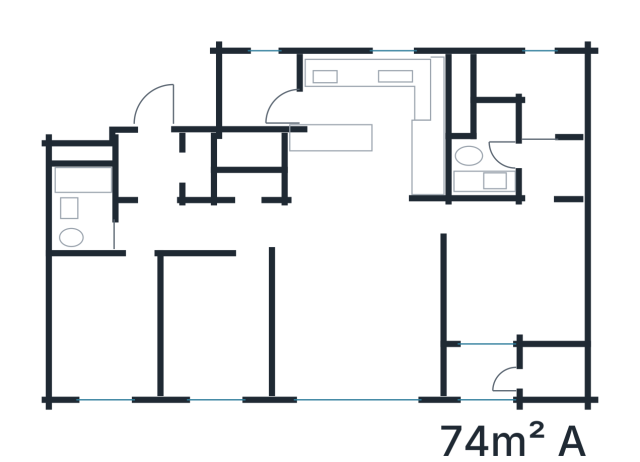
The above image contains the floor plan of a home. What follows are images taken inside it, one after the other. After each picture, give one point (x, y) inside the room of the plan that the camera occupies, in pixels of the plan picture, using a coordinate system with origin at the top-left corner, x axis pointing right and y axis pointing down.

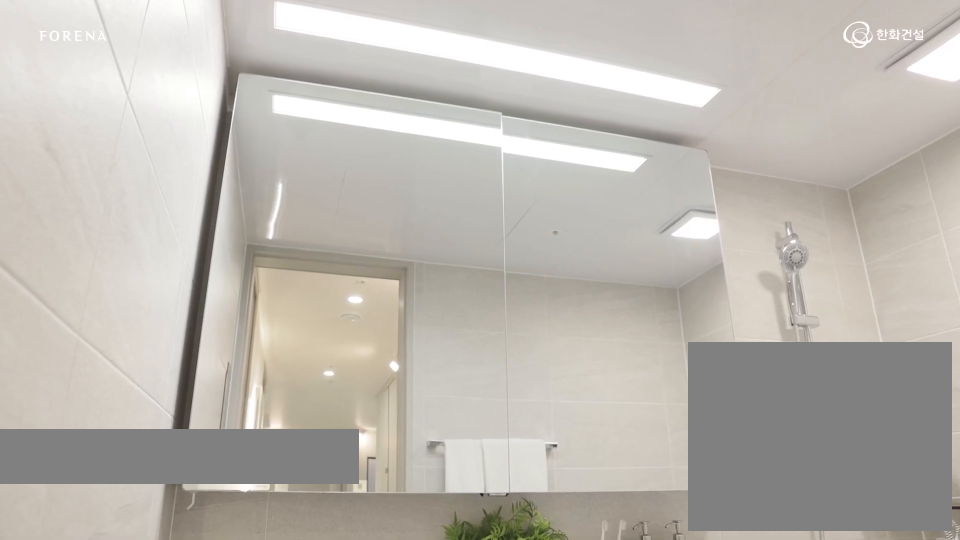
(107, 231)
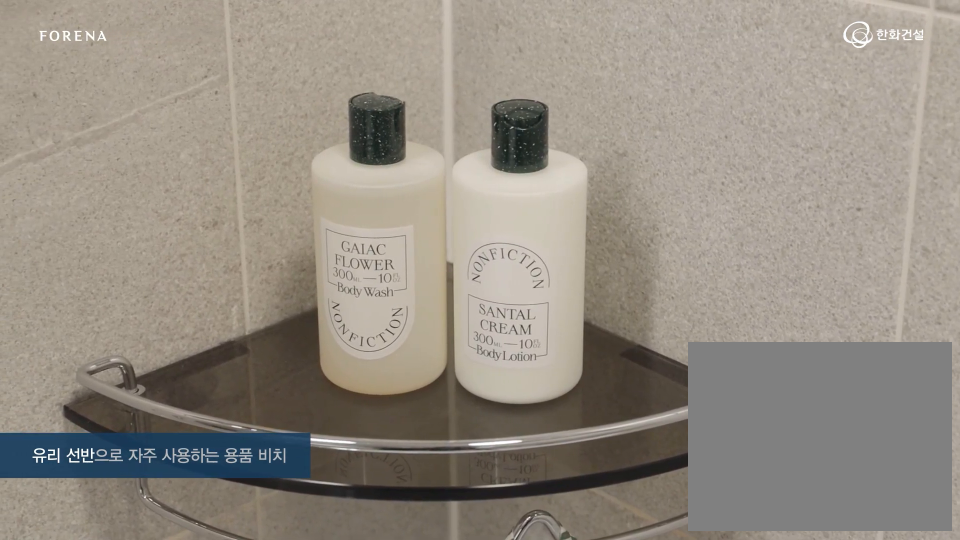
(107, 231)
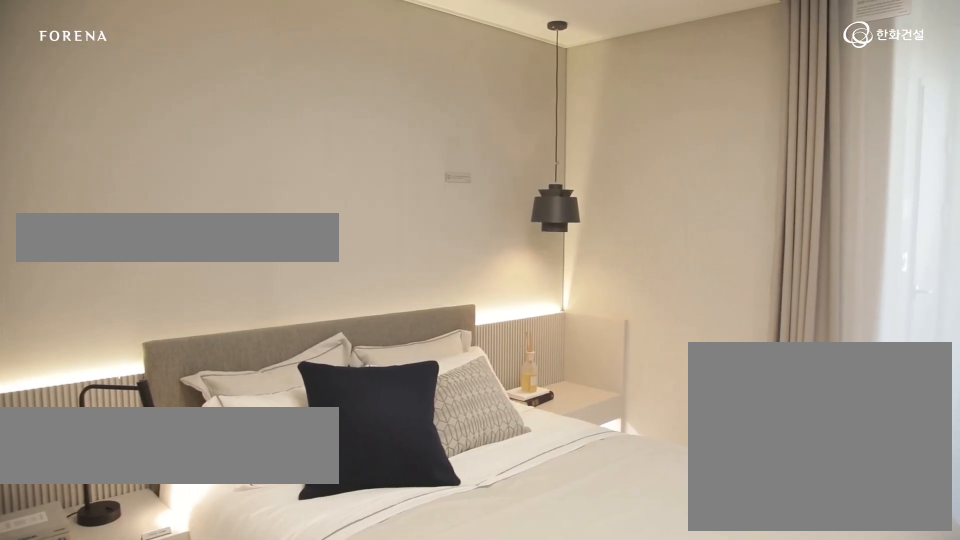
(517, 263)
